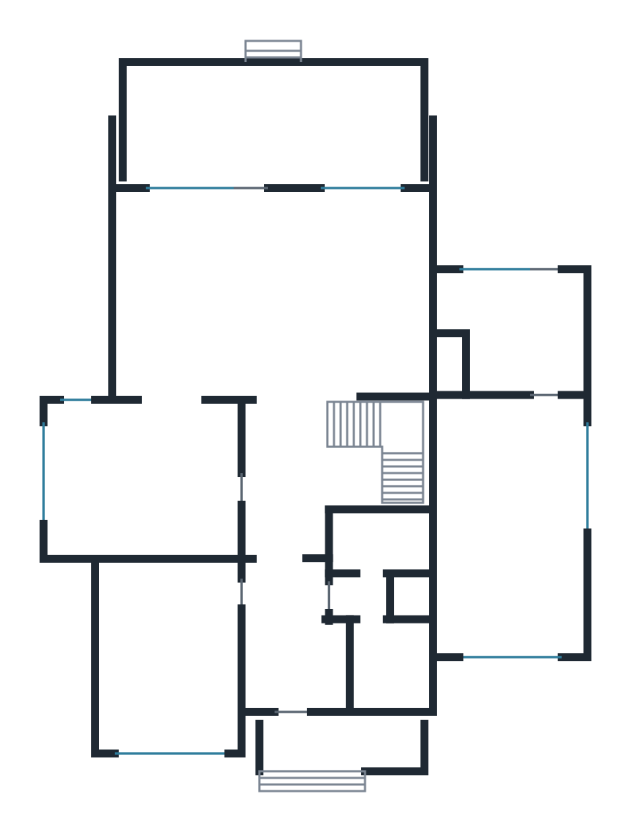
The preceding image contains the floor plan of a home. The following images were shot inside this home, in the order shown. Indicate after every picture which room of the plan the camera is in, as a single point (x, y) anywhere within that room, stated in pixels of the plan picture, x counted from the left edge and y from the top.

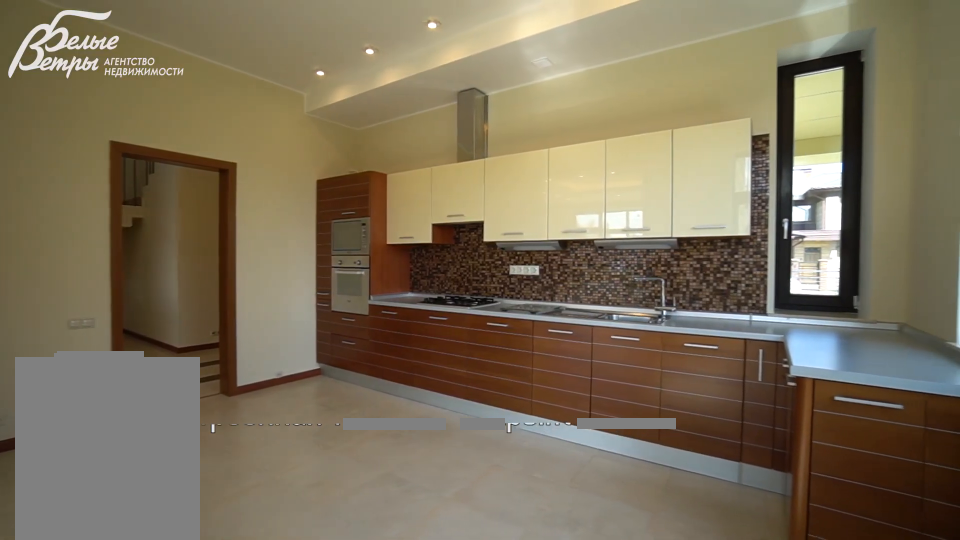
(146, 477)
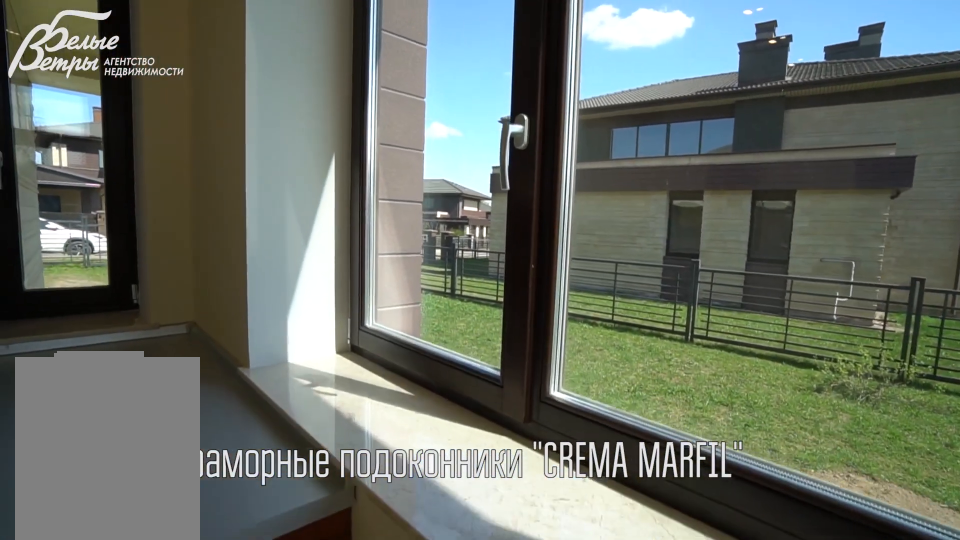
(147, 478)
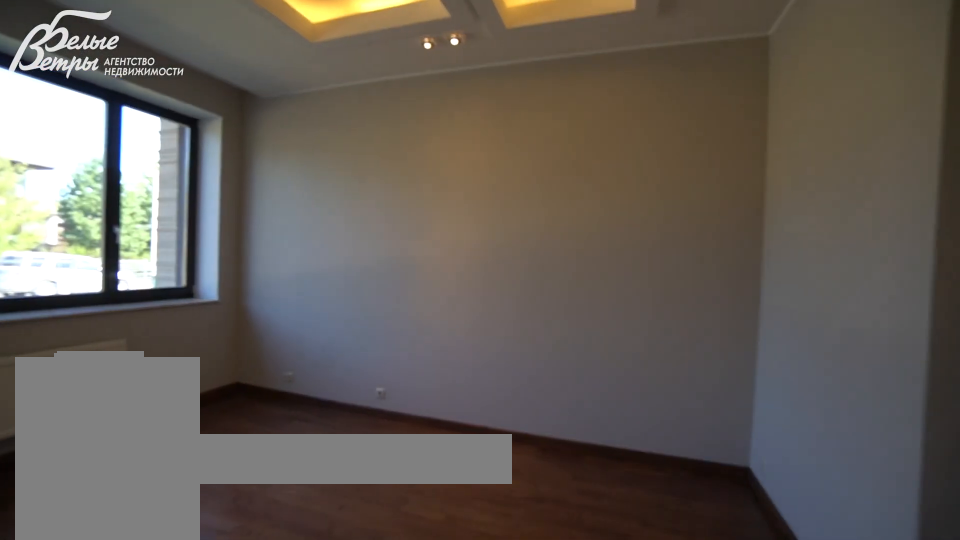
(166, 654)
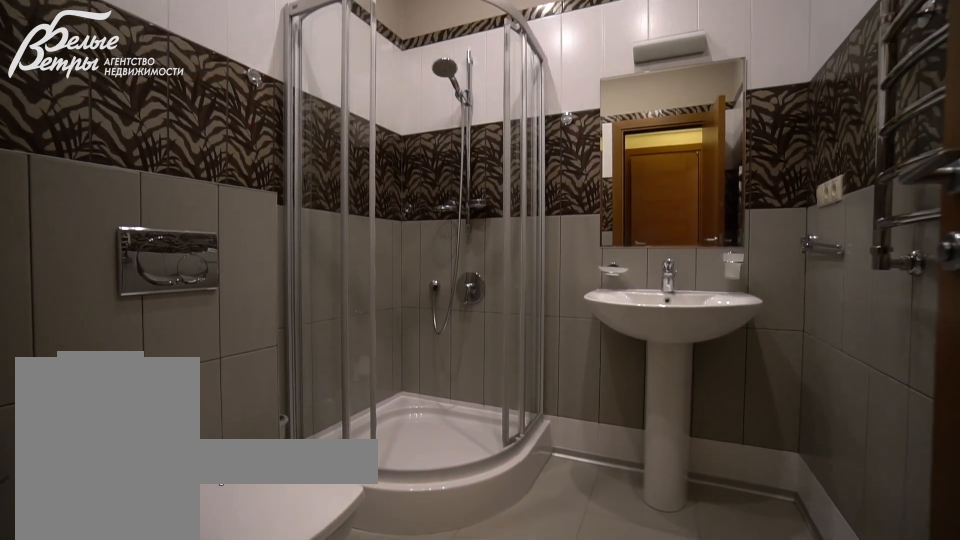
(389, 666)
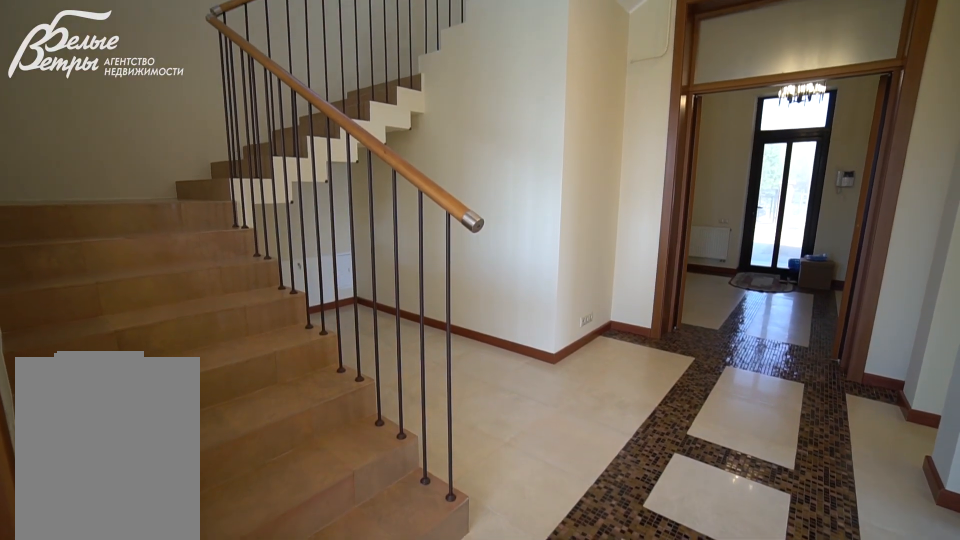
(374, 452)
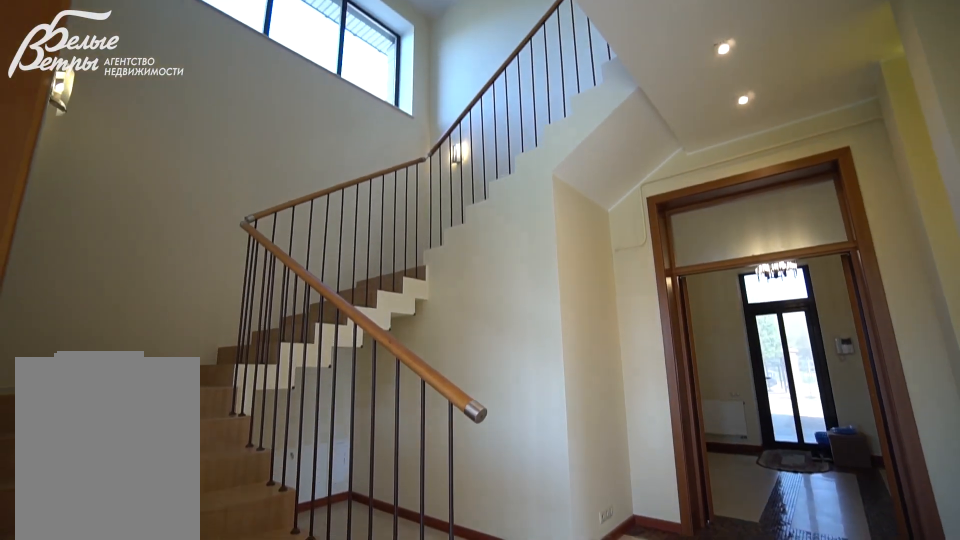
(374, 452)
